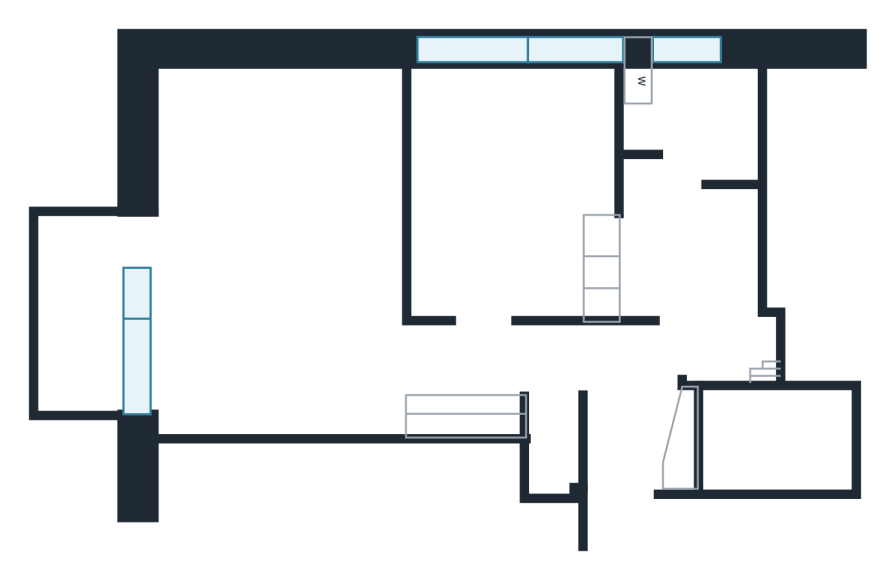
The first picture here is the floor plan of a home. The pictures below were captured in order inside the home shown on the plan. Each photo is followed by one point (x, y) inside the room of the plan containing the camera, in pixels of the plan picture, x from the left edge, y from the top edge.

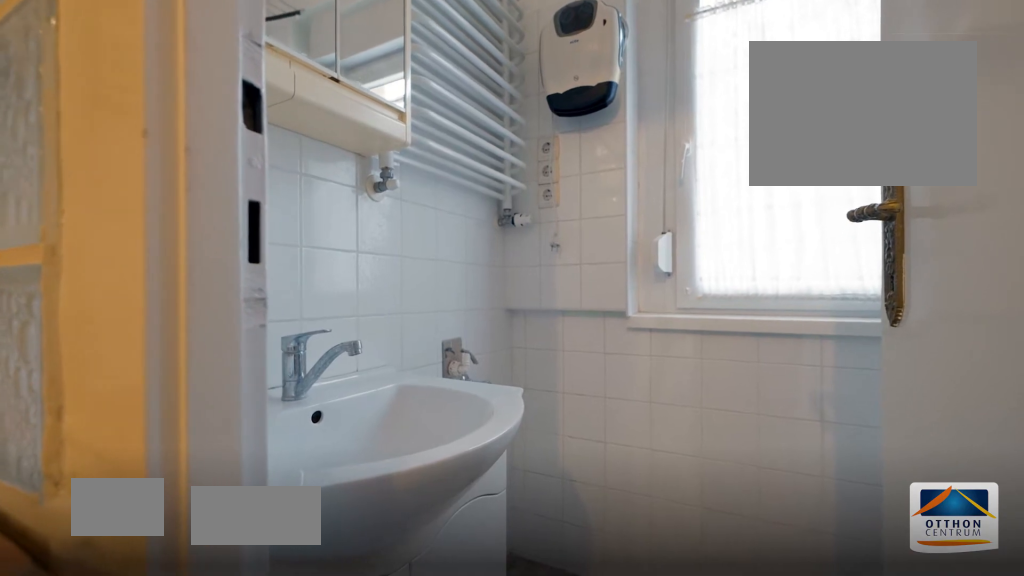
(700, 130)
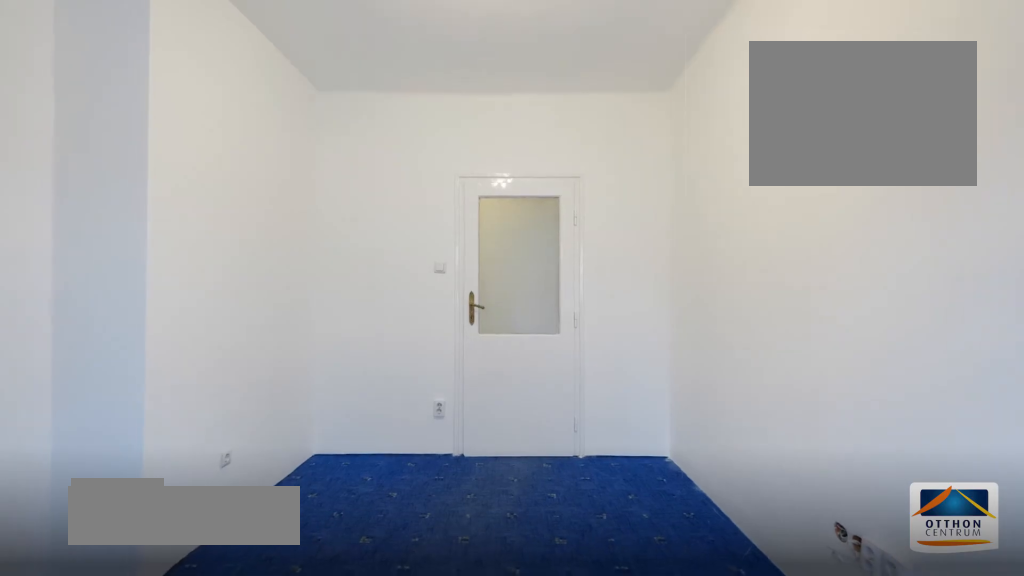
(520, 186)
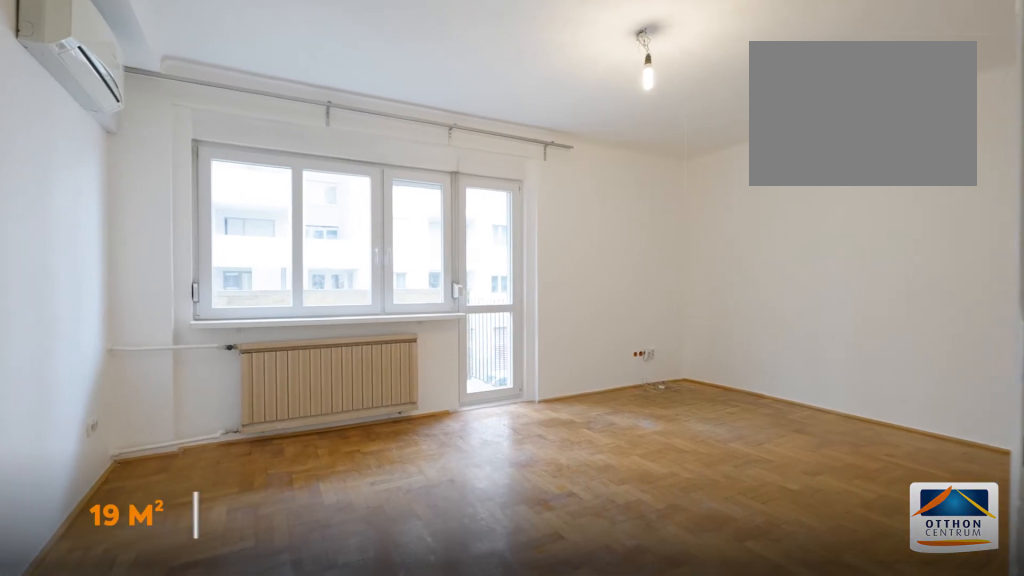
(291, 234)
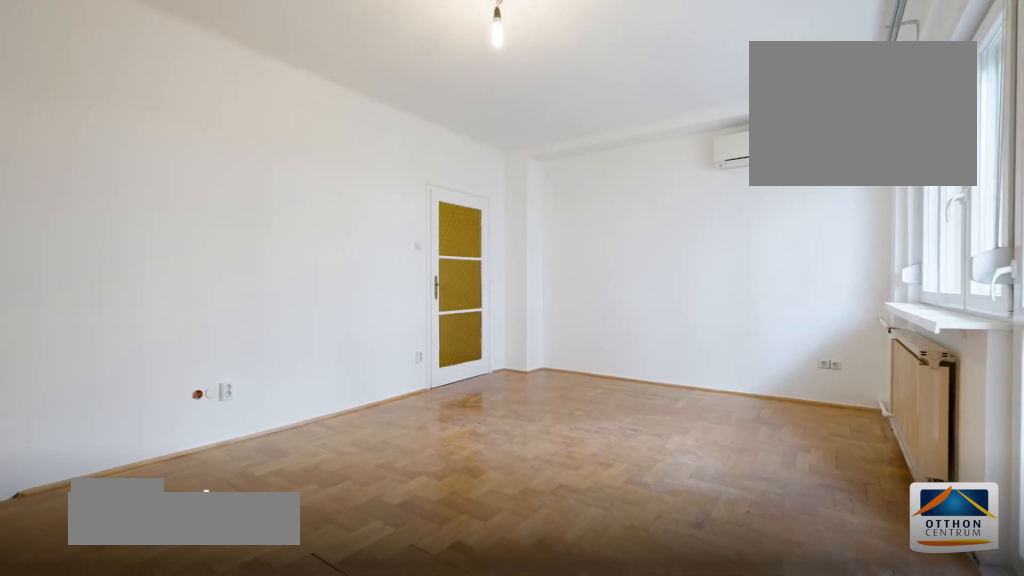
(291, 234)
